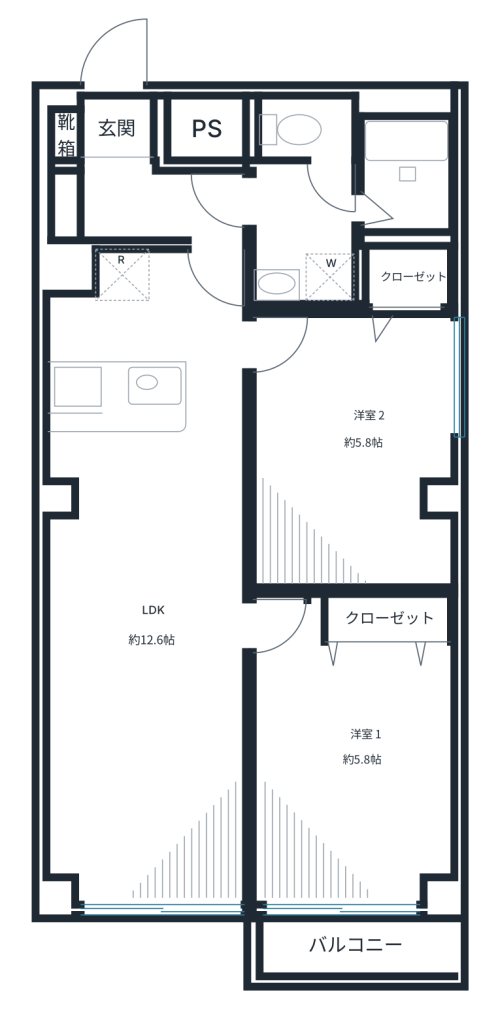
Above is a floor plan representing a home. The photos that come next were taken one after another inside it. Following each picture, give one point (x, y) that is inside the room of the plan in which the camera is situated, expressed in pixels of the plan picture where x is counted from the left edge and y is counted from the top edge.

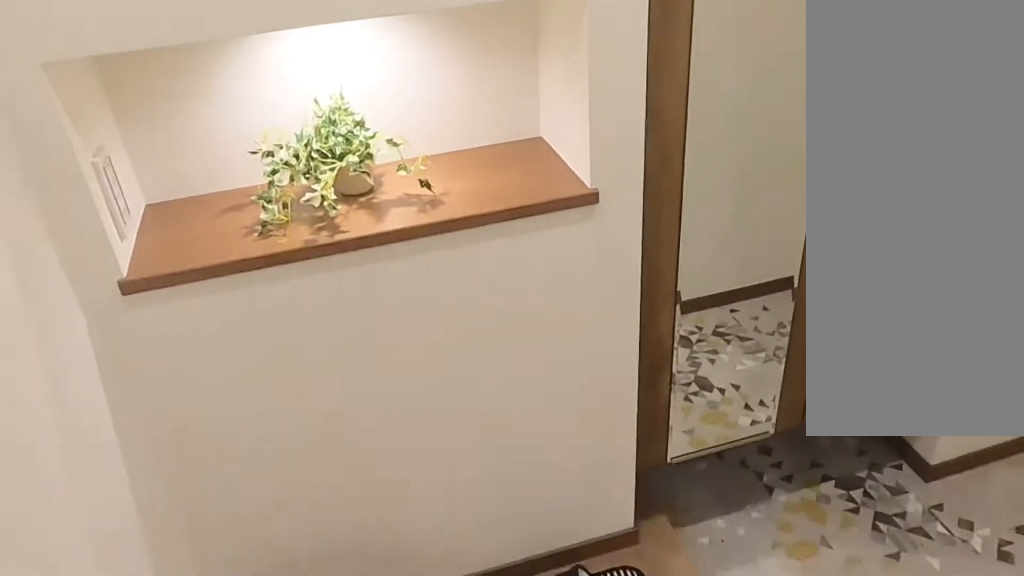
(130, 179)
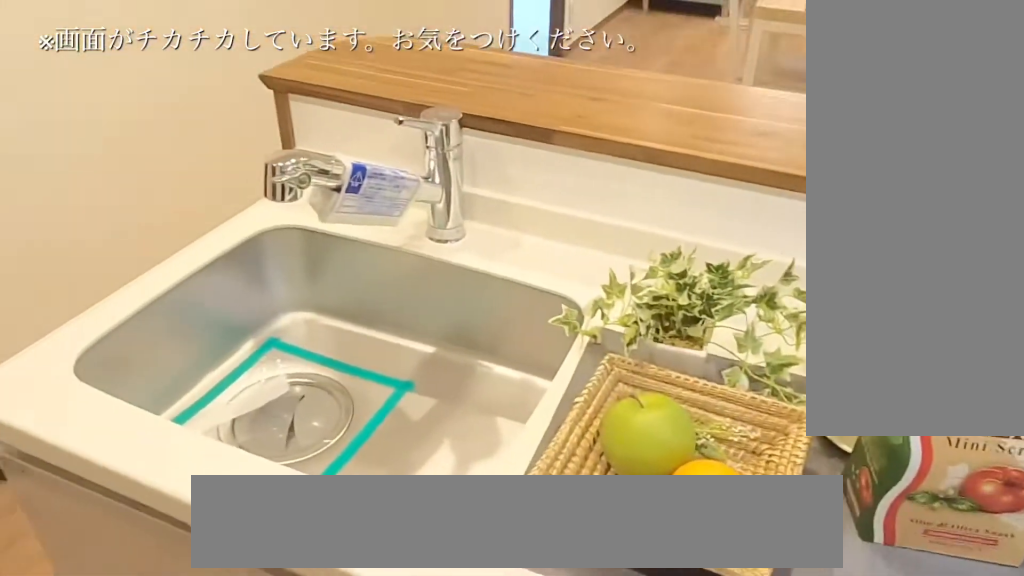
(127, 313)
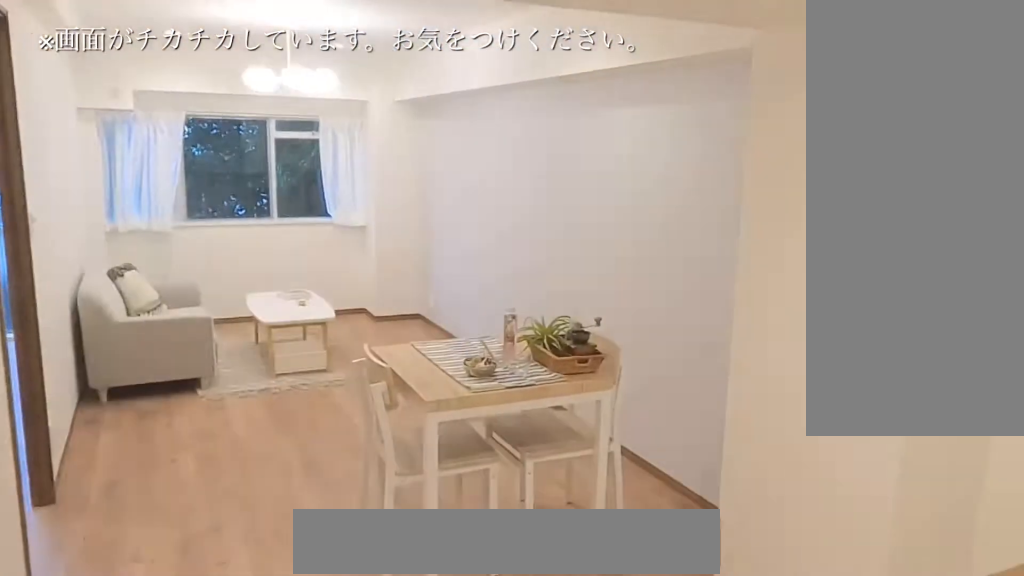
(155, 640)
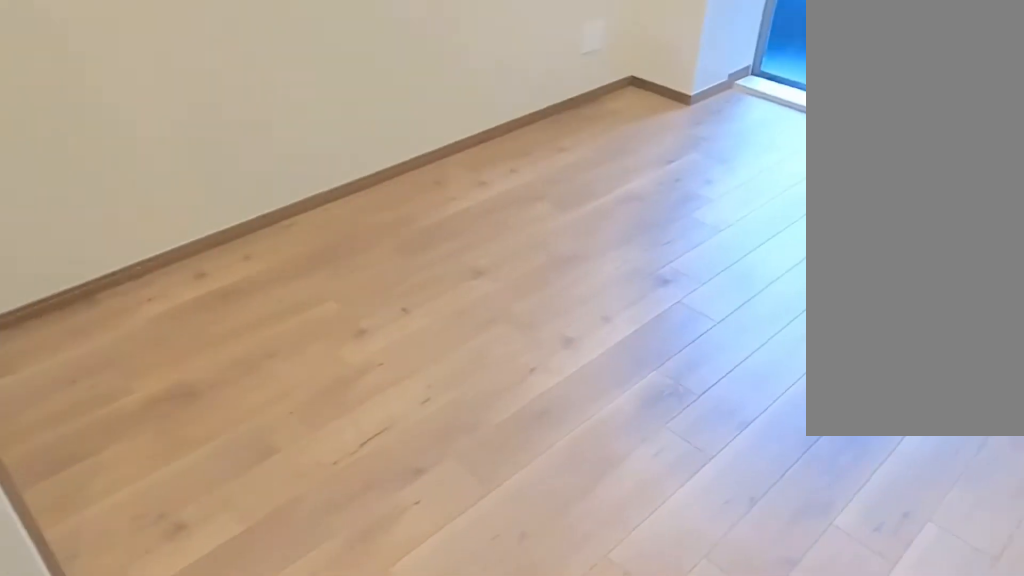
(383, 784)
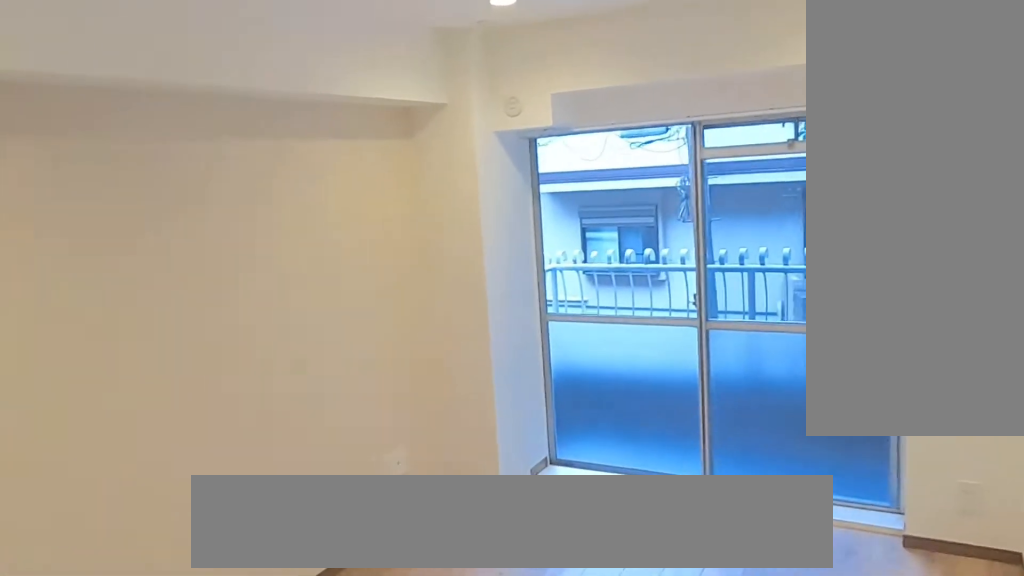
(372, 772)
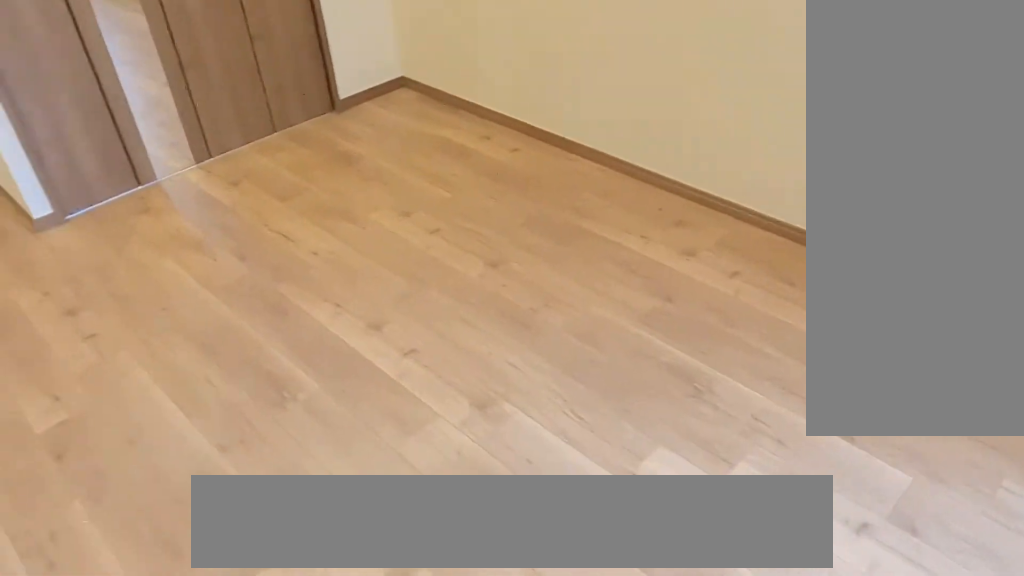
(372, 773)
